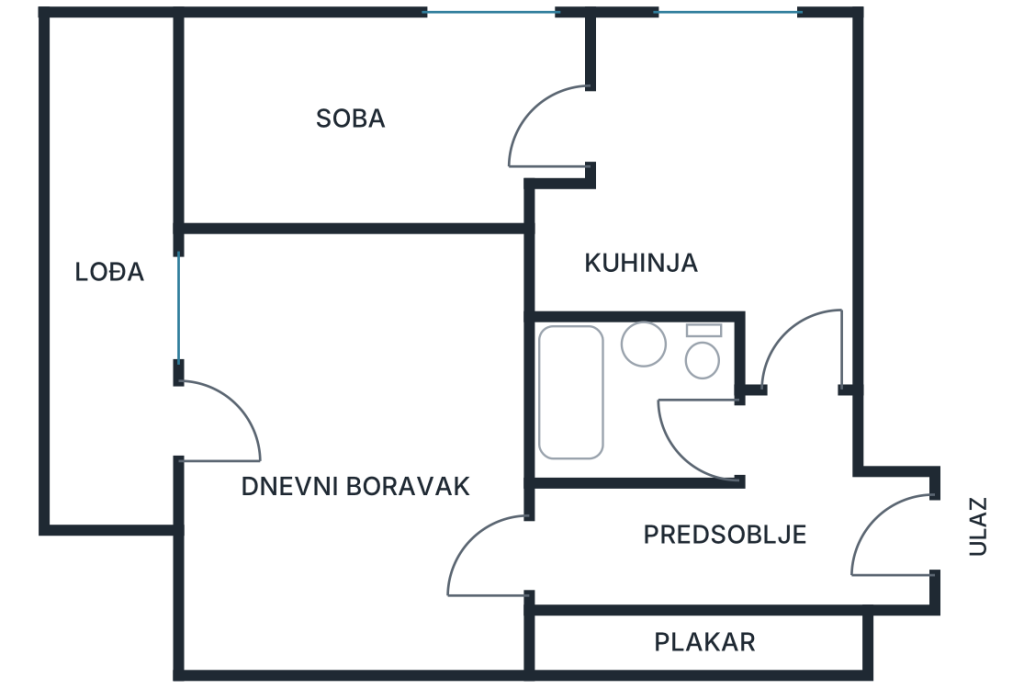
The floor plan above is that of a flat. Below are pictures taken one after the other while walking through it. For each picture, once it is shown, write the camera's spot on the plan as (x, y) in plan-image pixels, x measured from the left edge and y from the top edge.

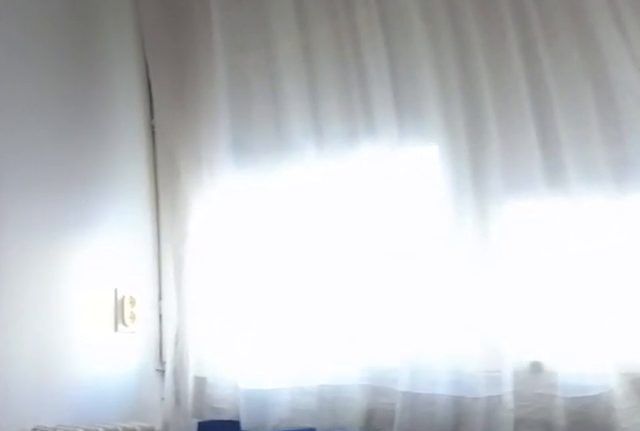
(805, 149)
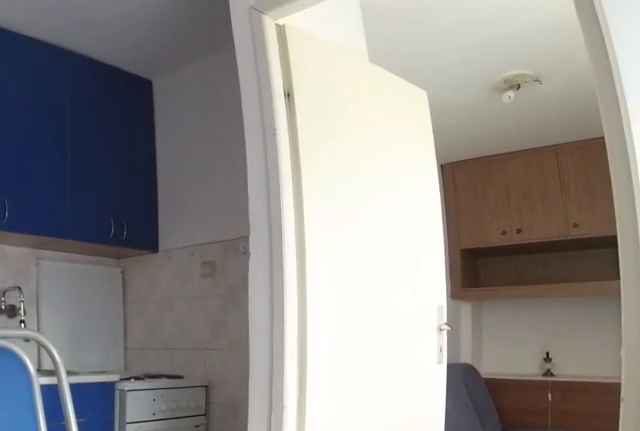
(797, 60)
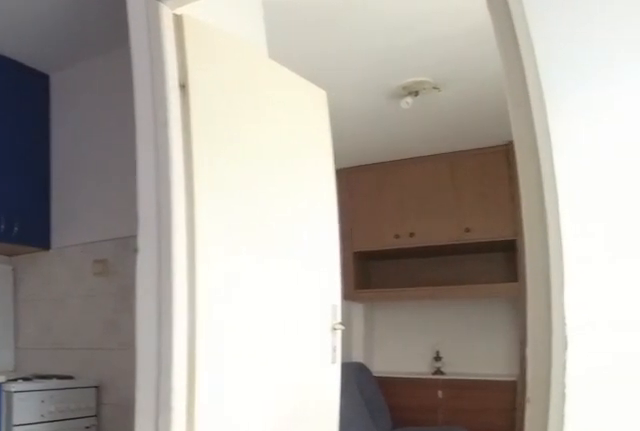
(811, 68)
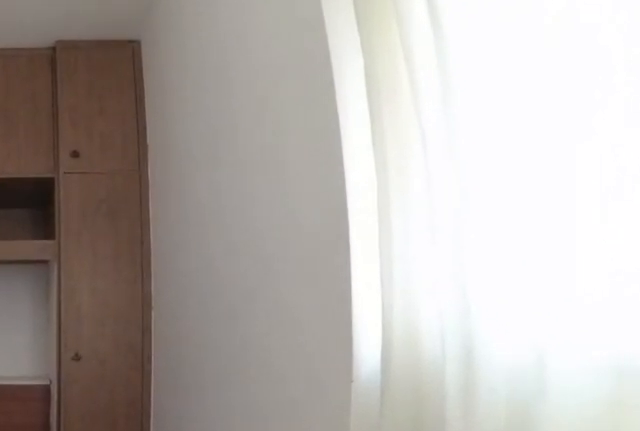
(581, 137)
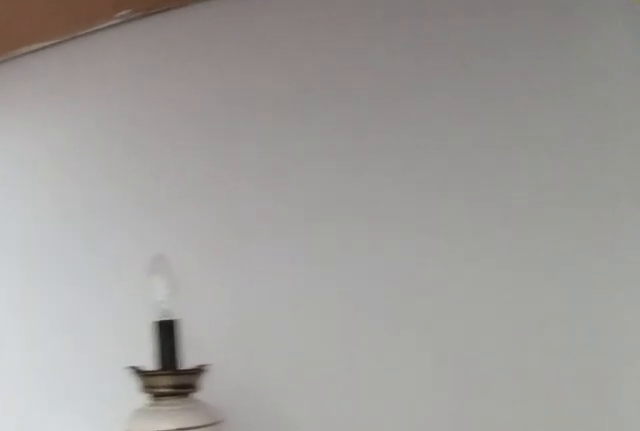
(265, 123)
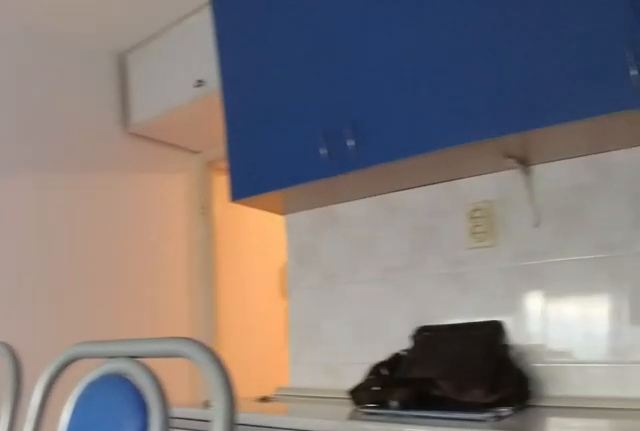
(599, 125)
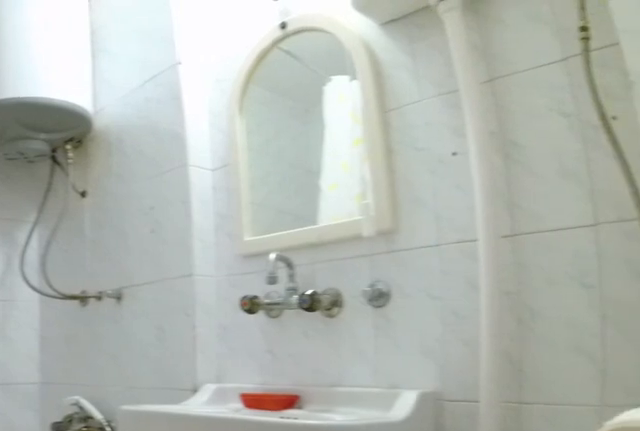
(760, 431)
